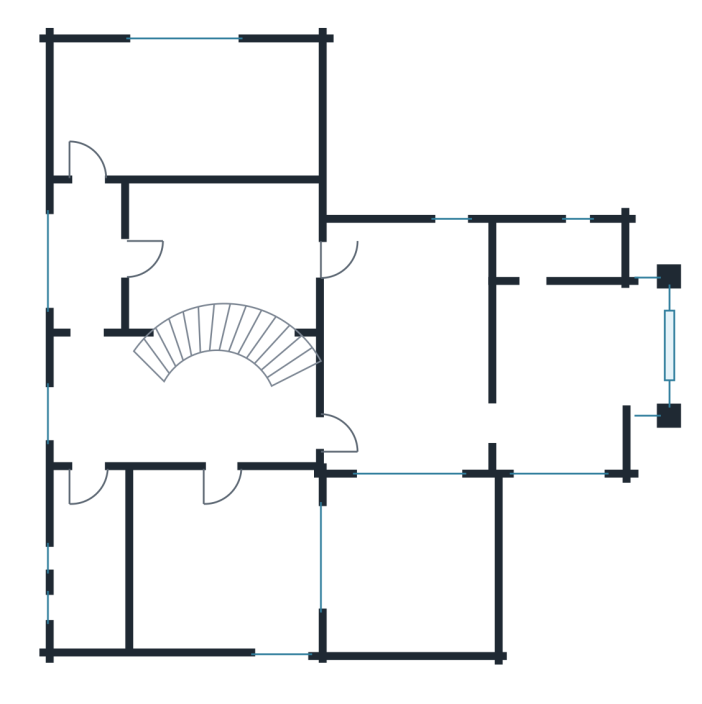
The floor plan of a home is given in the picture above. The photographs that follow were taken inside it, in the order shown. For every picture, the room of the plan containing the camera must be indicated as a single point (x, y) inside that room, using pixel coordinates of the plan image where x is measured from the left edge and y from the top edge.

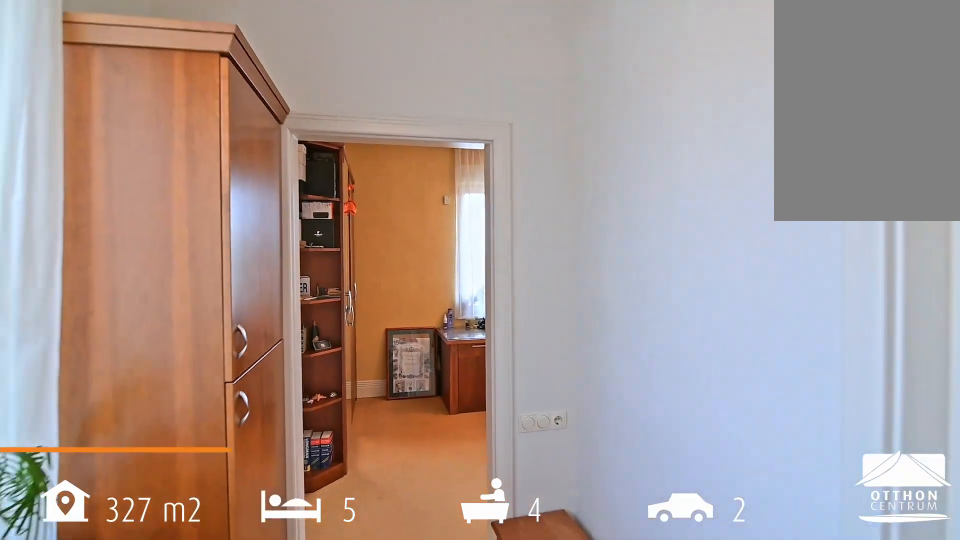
(87, 257)
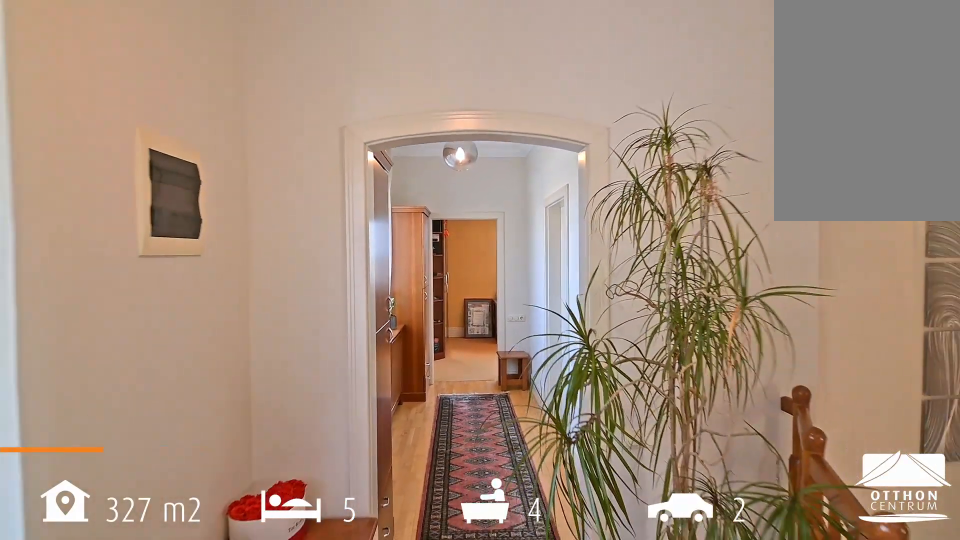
(99, 402)
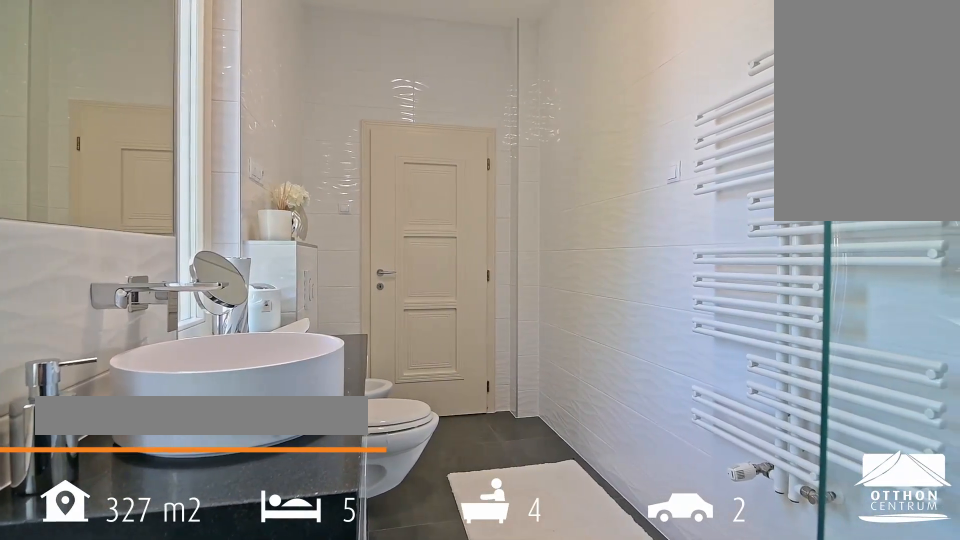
(93, 565)
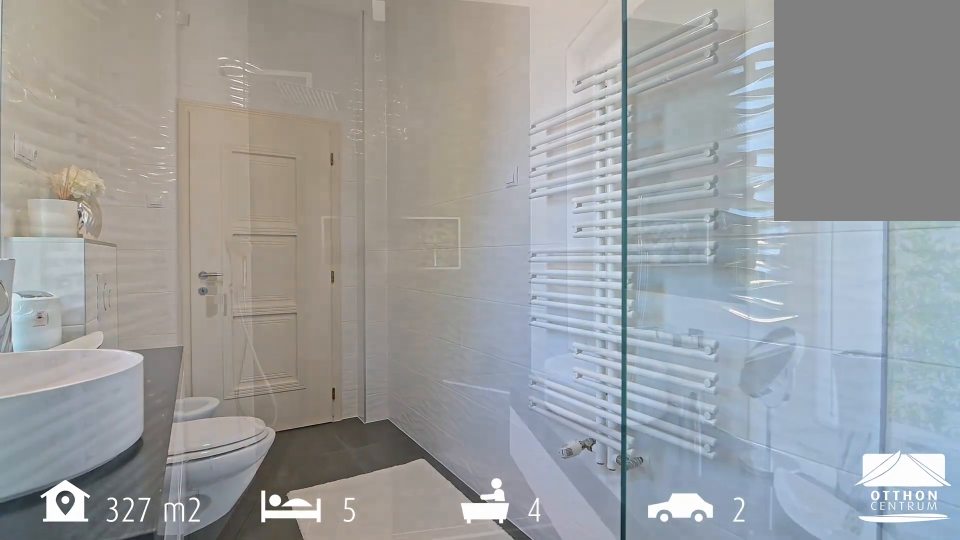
(93, 565)
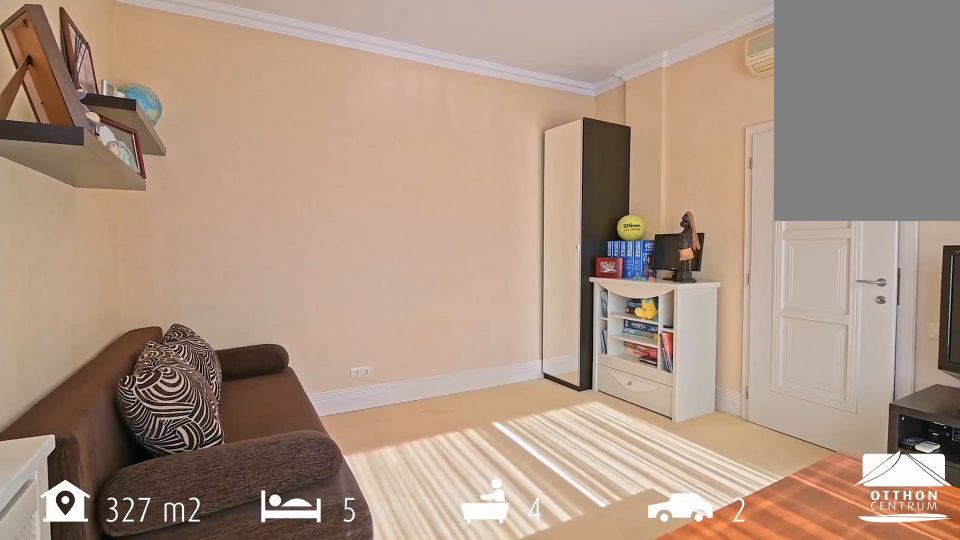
(221, 565)
